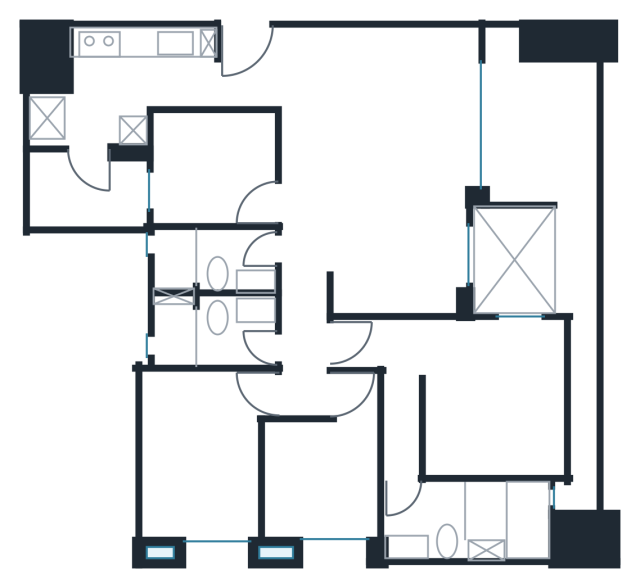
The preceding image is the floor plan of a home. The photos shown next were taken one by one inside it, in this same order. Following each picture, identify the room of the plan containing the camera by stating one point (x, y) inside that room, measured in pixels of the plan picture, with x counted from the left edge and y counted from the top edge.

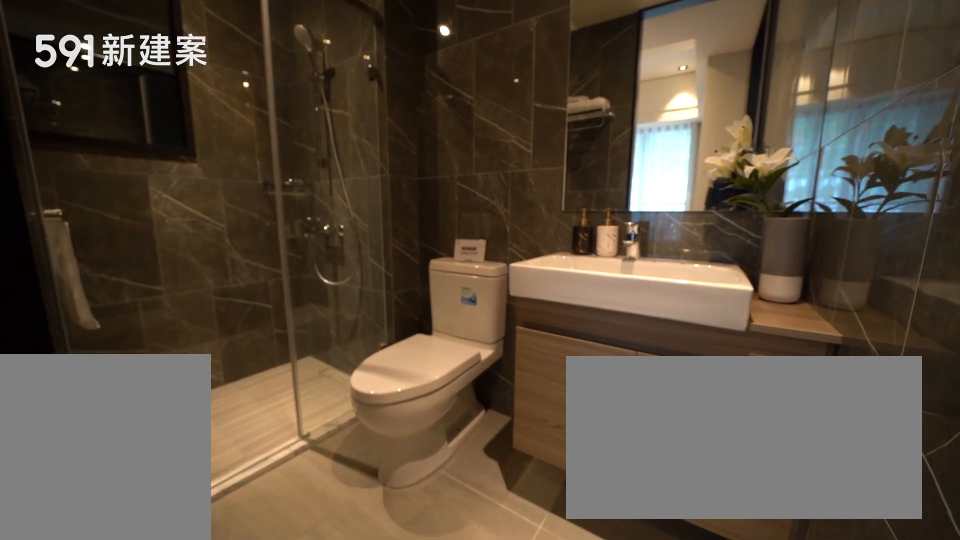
(206, 331)
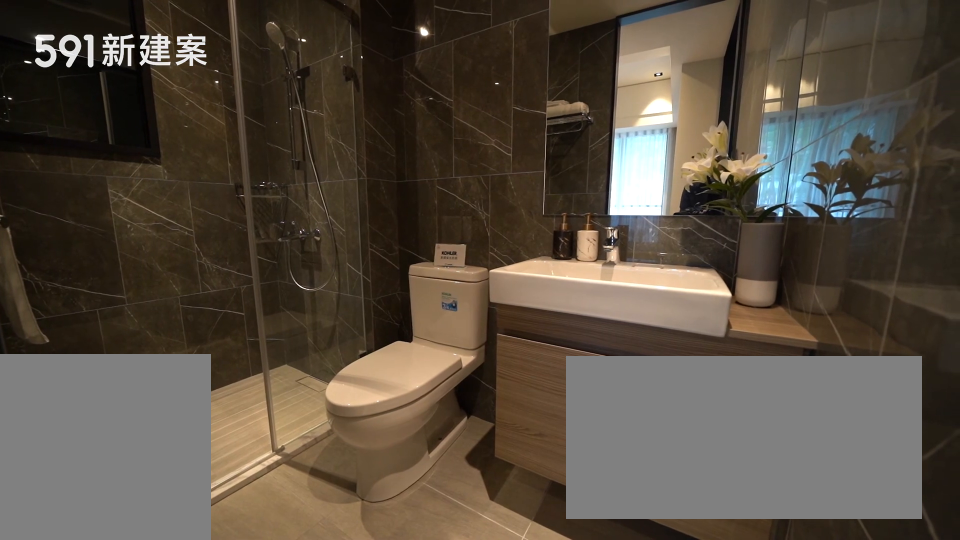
(206, 331)
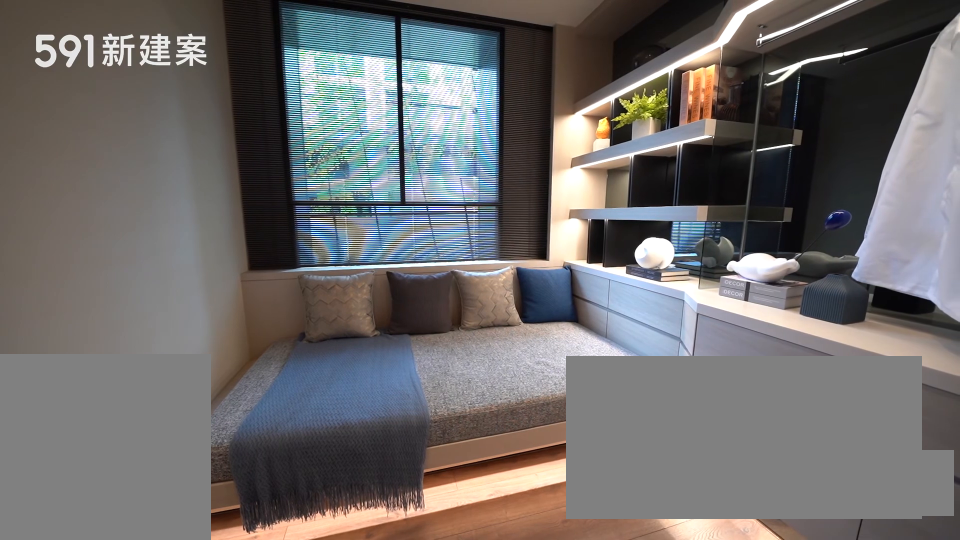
(324, 481)
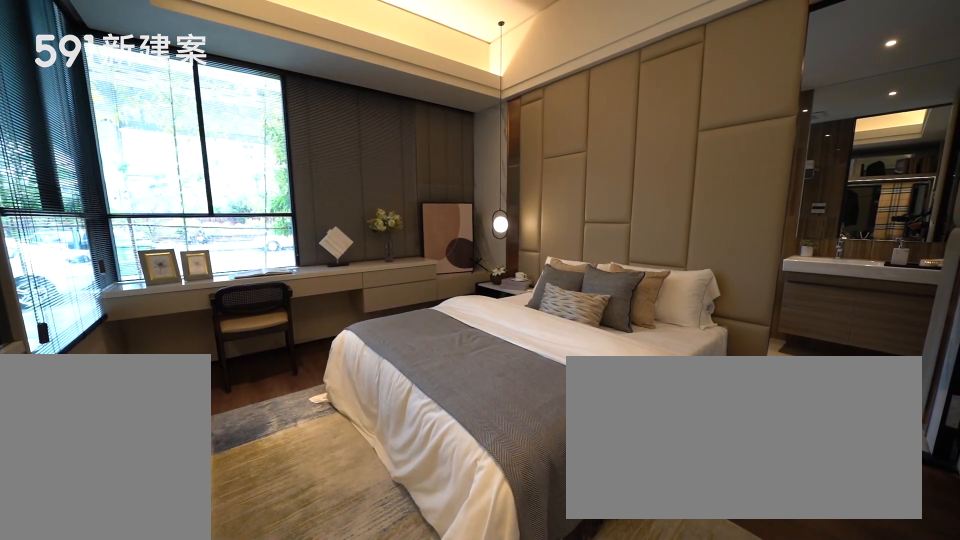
(469, 403)
